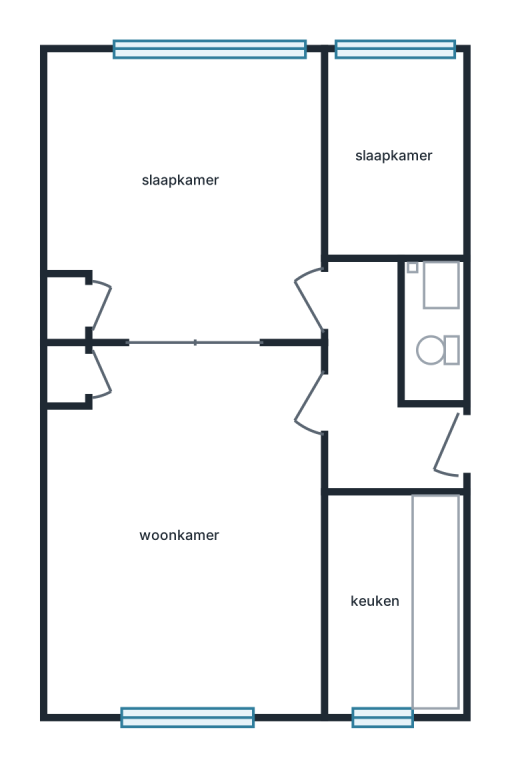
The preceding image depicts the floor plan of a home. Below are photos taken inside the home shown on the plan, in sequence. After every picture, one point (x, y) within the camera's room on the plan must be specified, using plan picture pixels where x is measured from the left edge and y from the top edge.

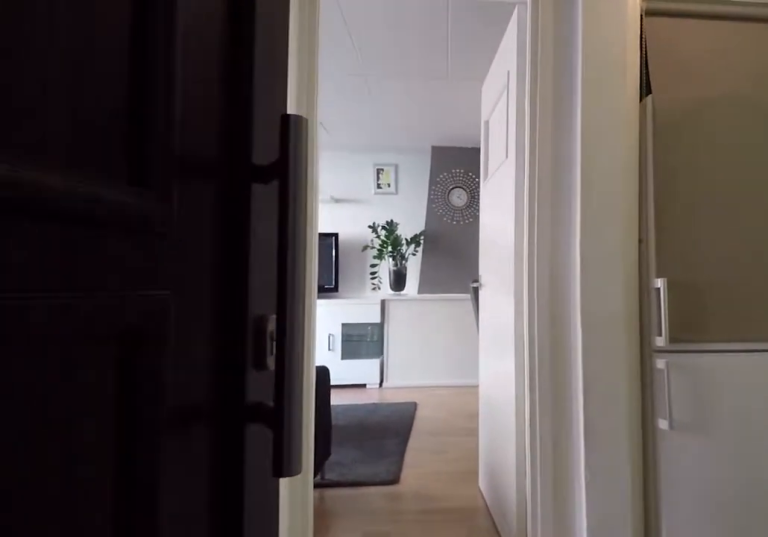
(379, 393)
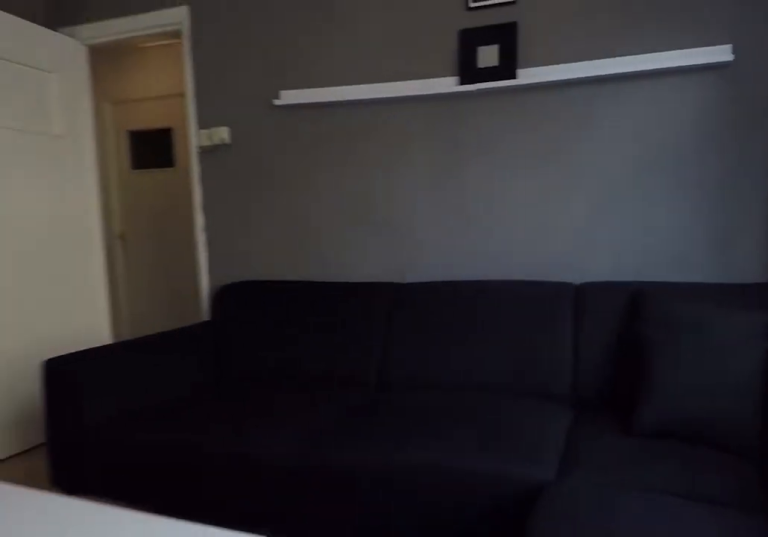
(190, 532)
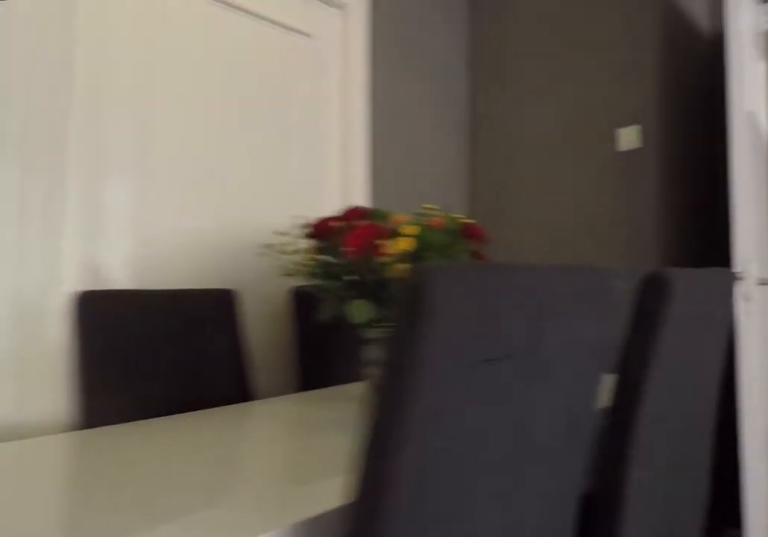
(190, 532)
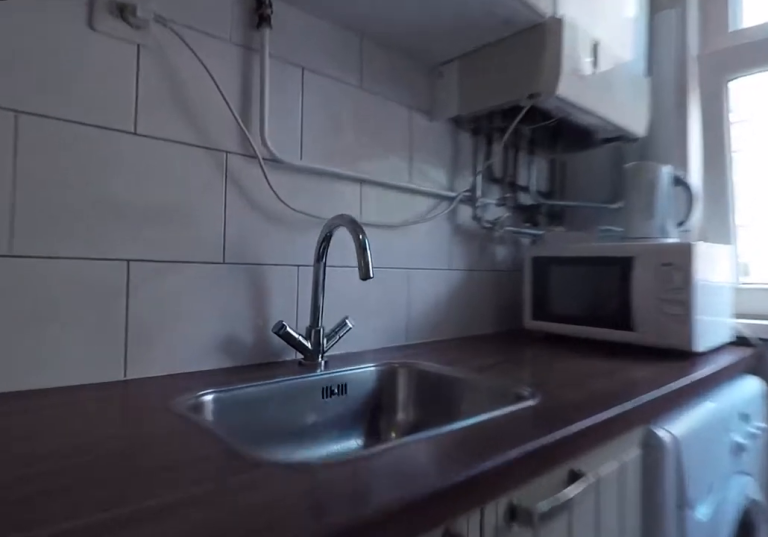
(392, 602)
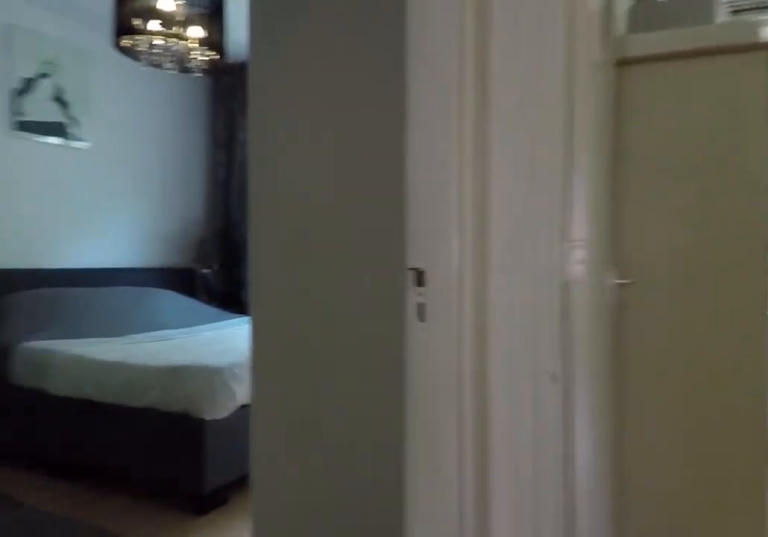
(379, 394)
